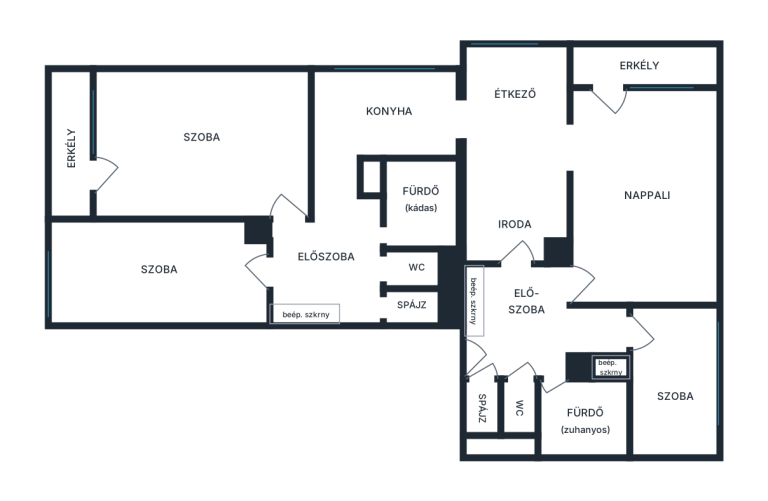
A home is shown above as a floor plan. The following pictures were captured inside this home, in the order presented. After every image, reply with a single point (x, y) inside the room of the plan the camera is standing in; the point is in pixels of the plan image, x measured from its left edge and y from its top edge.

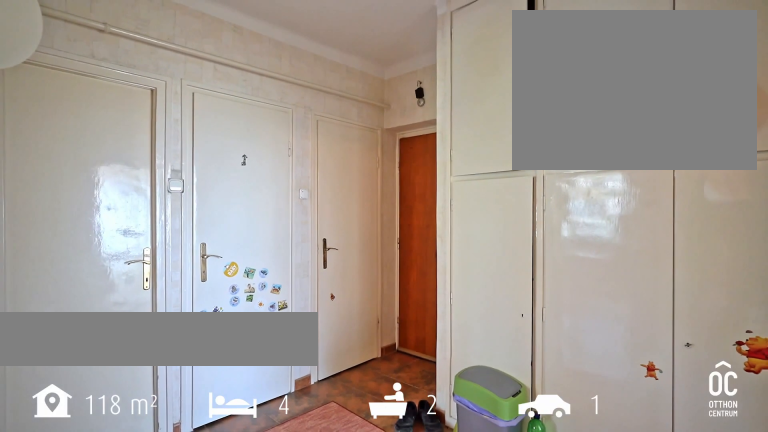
(339, 257)
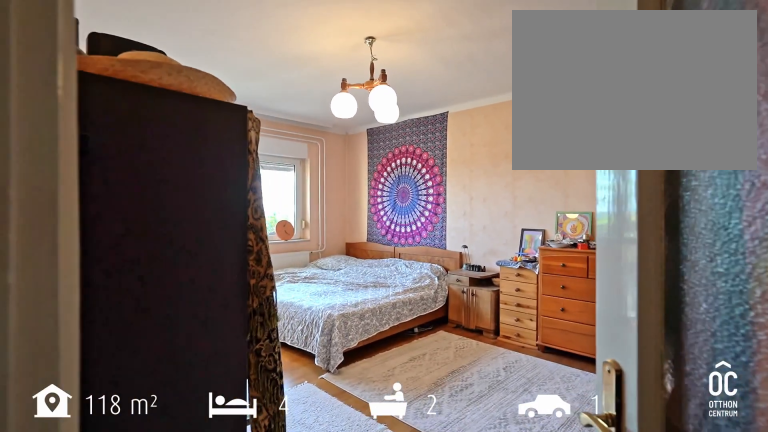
(201, 144)
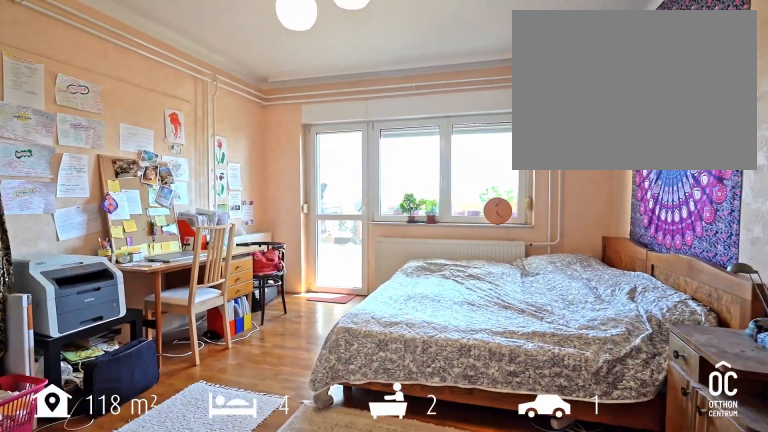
(201, 144)
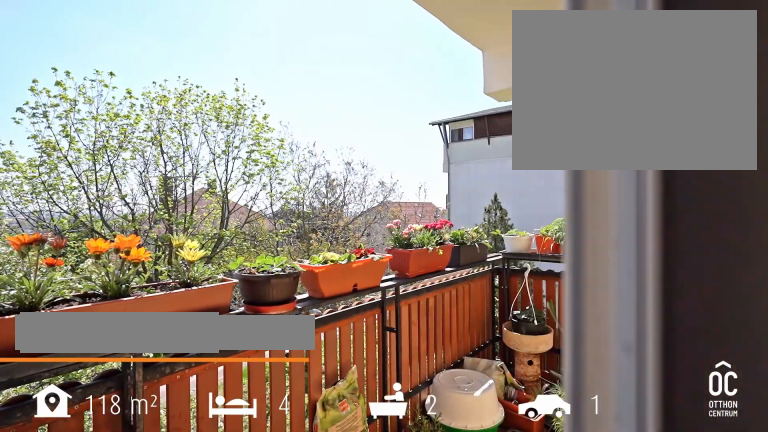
(71, 148)
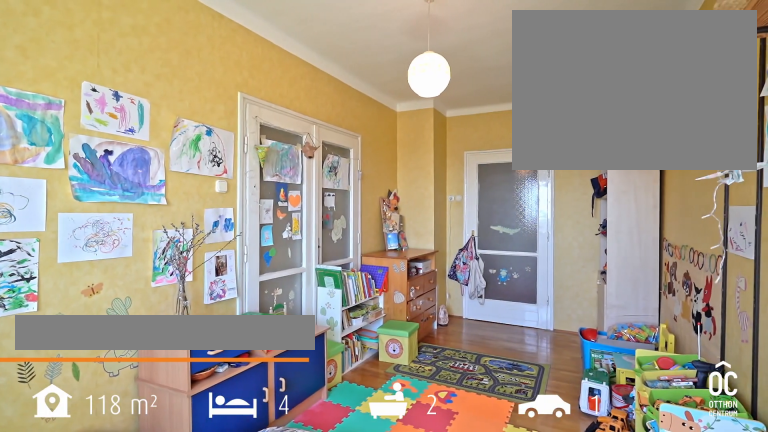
(163, 268)
